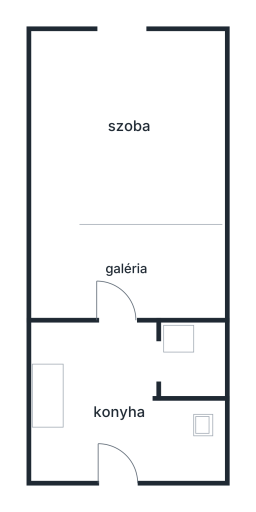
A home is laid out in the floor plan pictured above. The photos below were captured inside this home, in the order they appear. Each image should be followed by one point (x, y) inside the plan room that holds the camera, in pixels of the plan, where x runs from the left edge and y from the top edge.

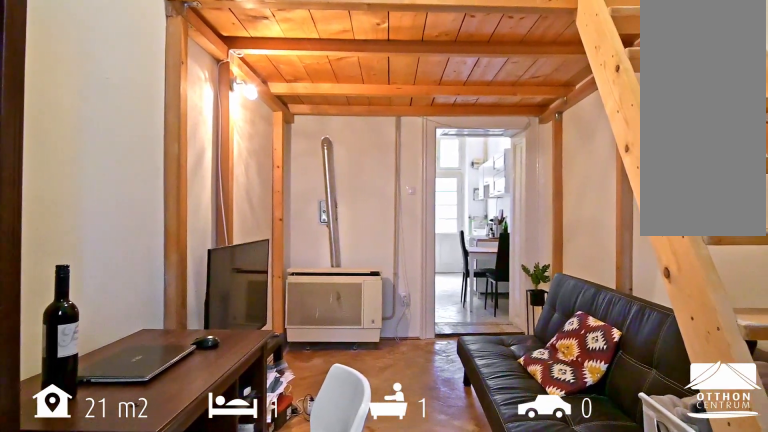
(132, 131)
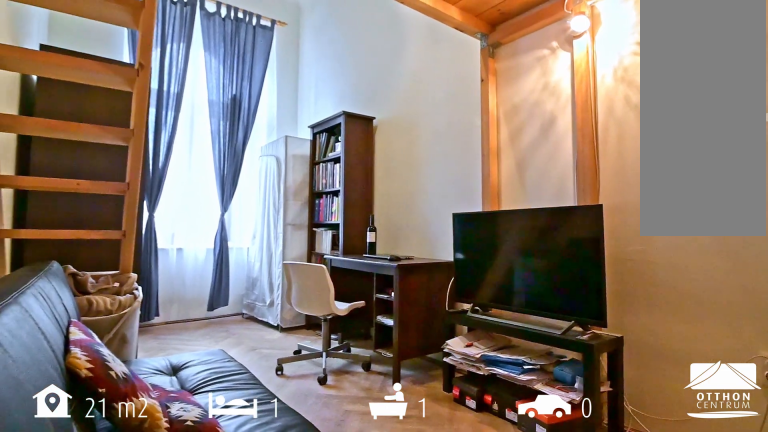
(132, 131)
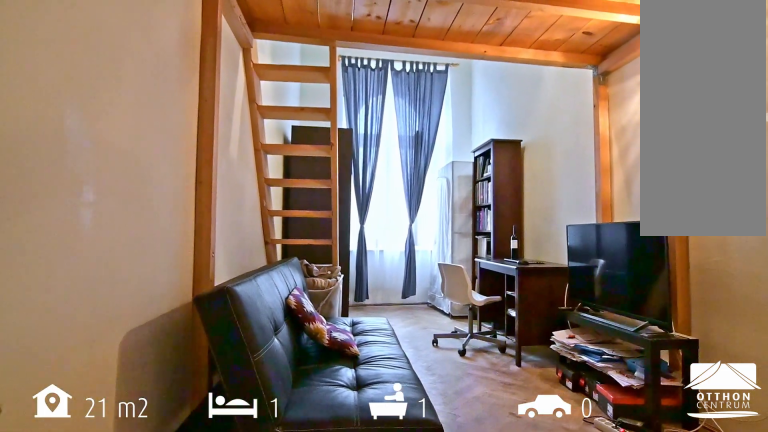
(132, 131)
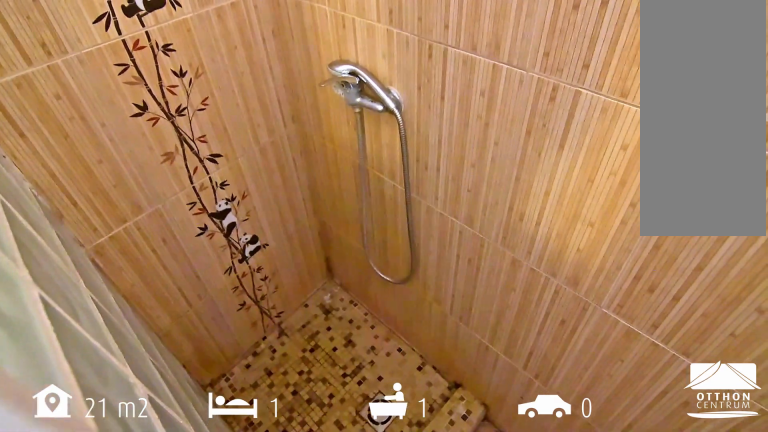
(197, 361)
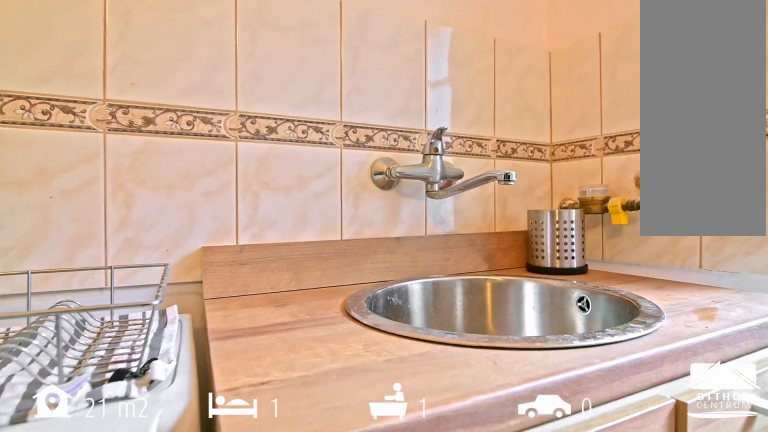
(111, 414)
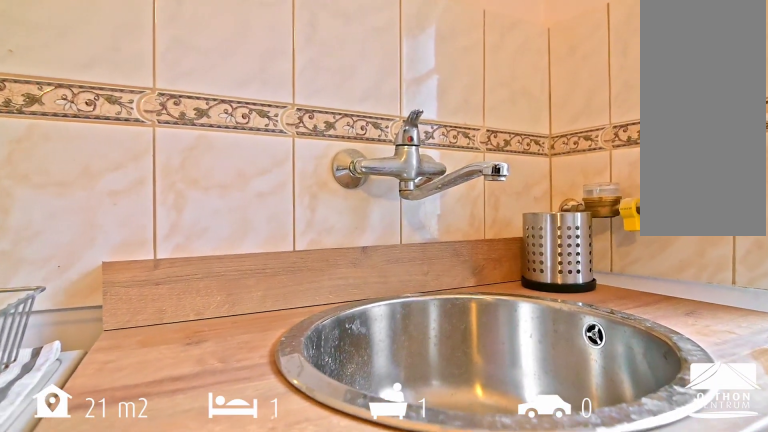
(111, 414)
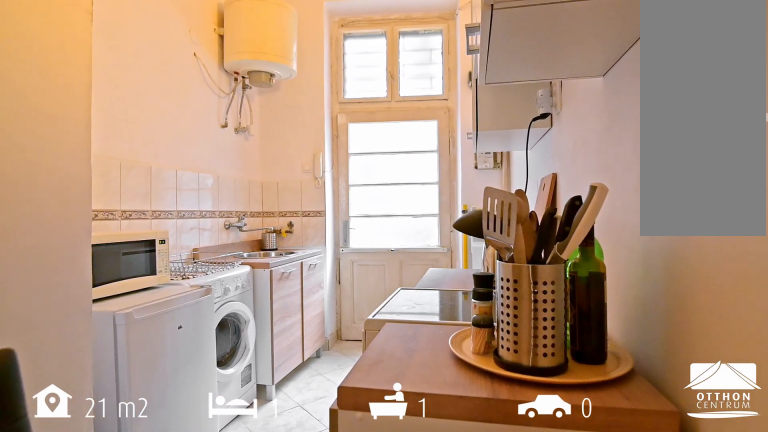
(111, 414)
